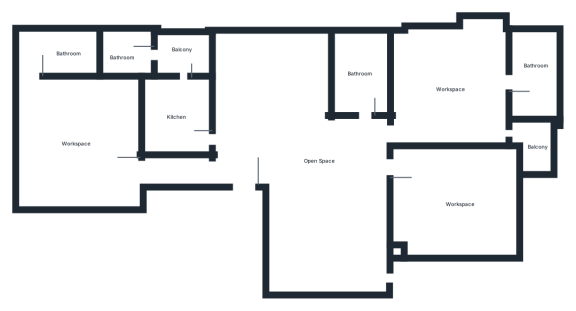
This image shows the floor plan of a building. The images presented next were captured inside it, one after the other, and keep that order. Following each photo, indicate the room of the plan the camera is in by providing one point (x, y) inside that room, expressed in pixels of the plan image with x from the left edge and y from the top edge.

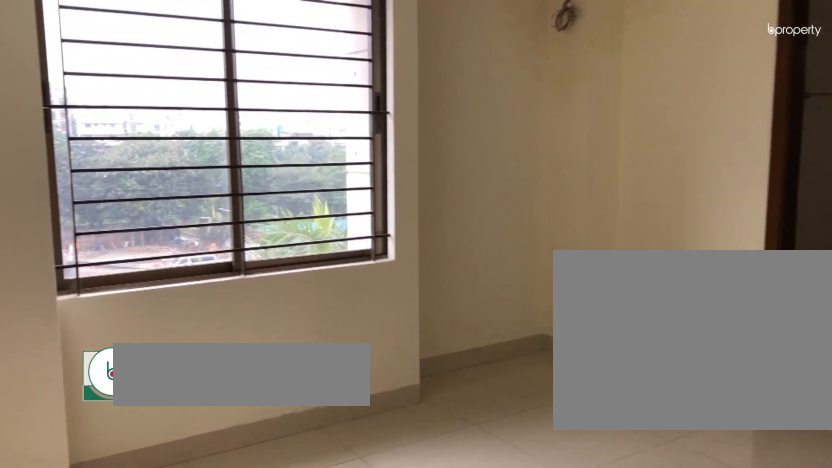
(446, 91)
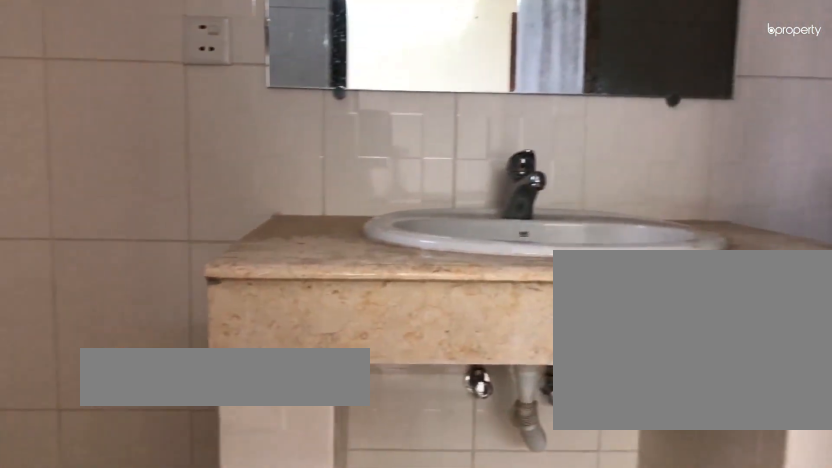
(531, 81)
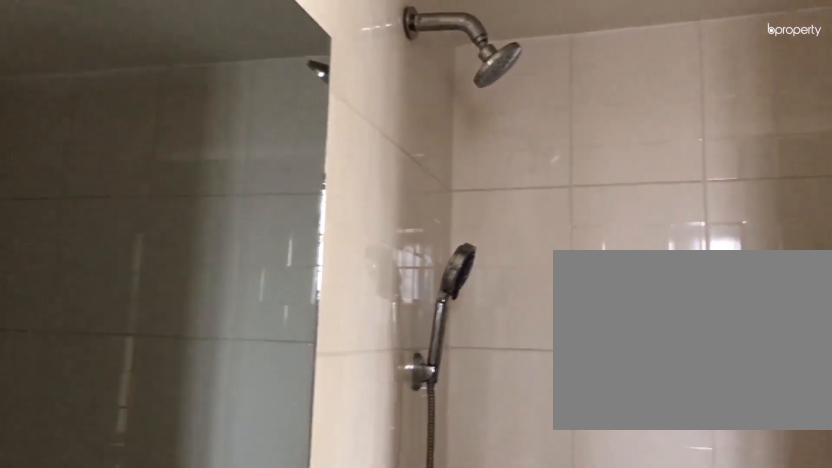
(531, 81)
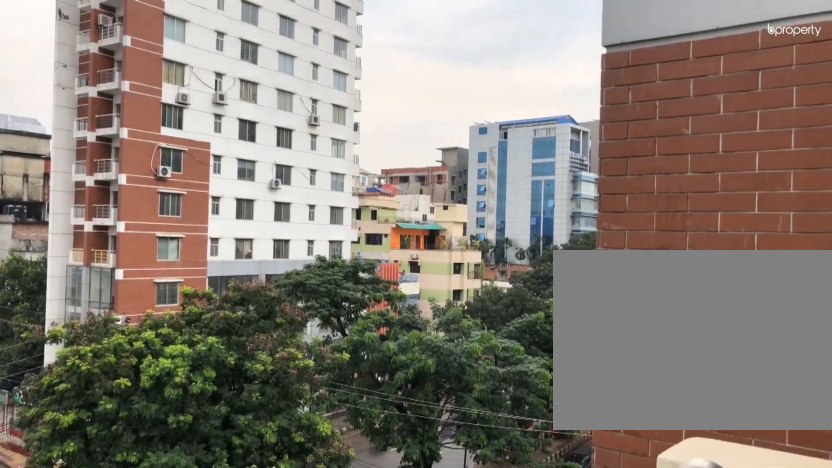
(537, 146)
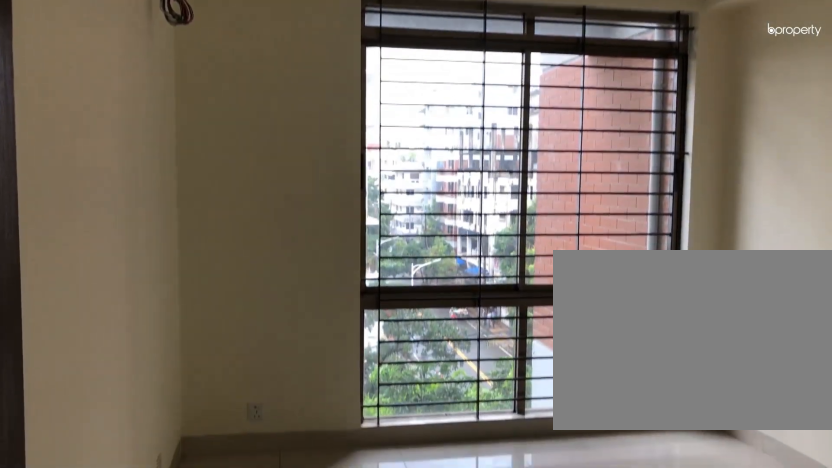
(462, 202)
